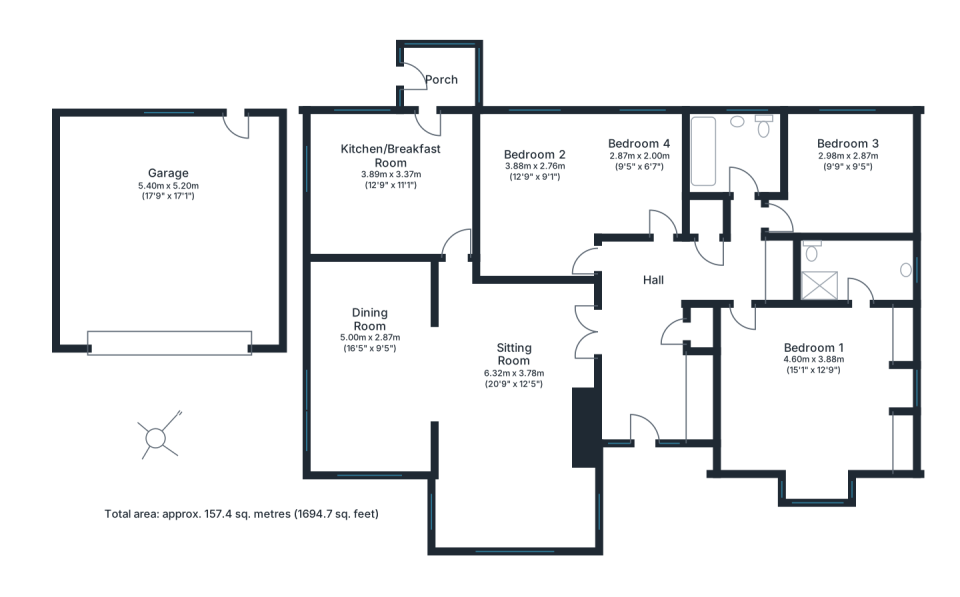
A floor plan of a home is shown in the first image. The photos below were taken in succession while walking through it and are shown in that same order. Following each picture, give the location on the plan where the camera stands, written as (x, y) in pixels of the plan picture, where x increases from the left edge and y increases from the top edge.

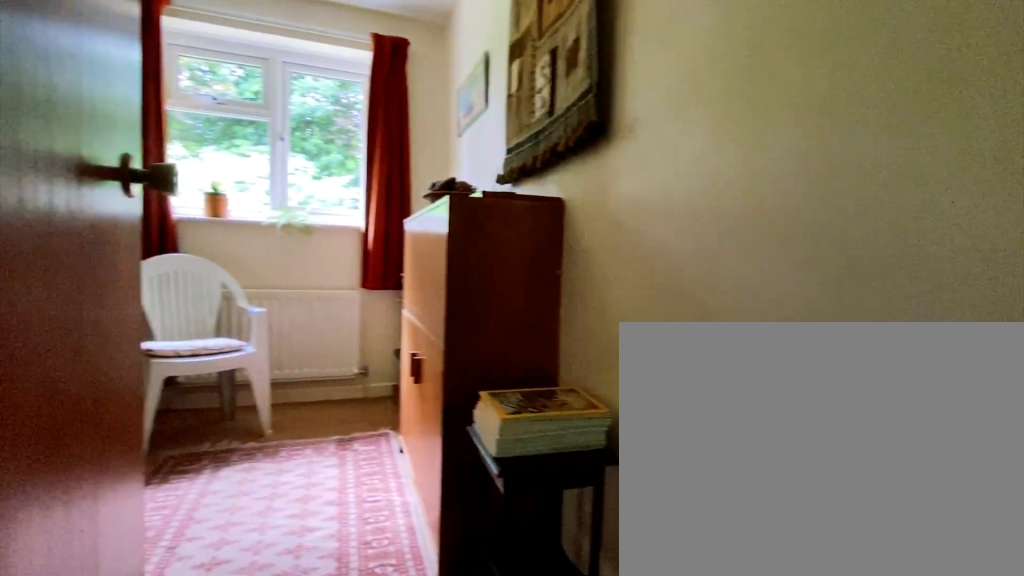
(659, 253)
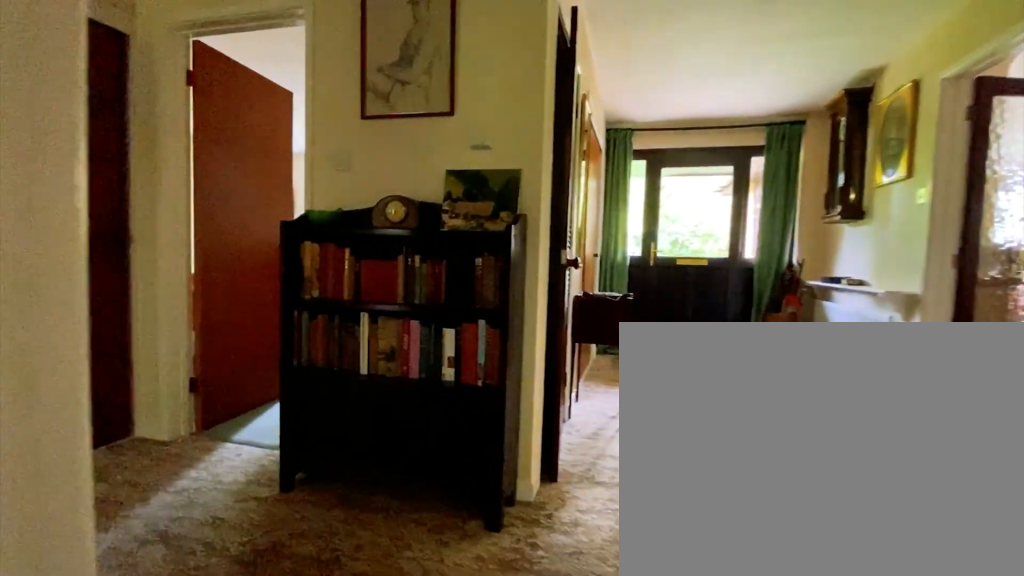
(653, 236)
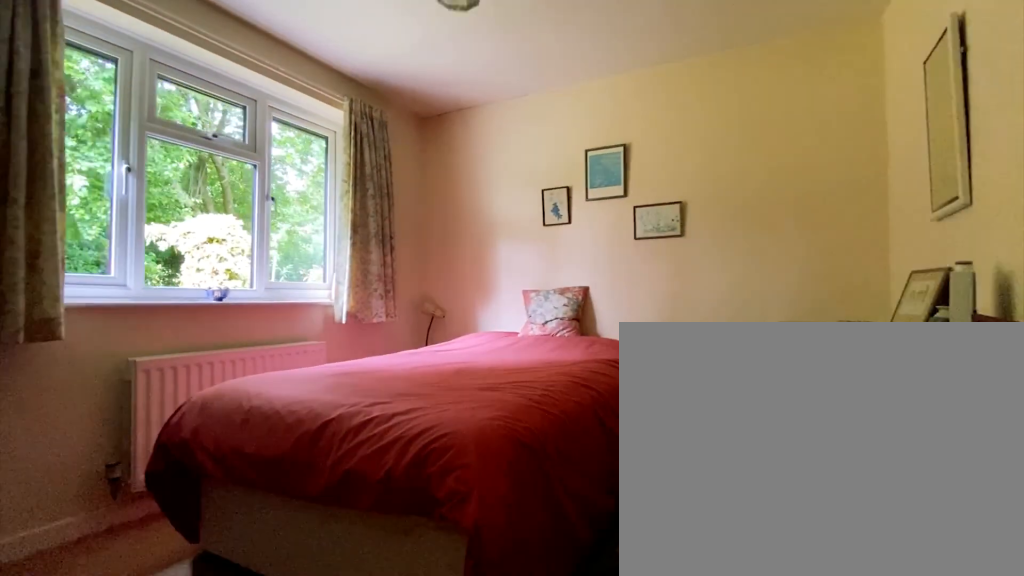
(796, 212)
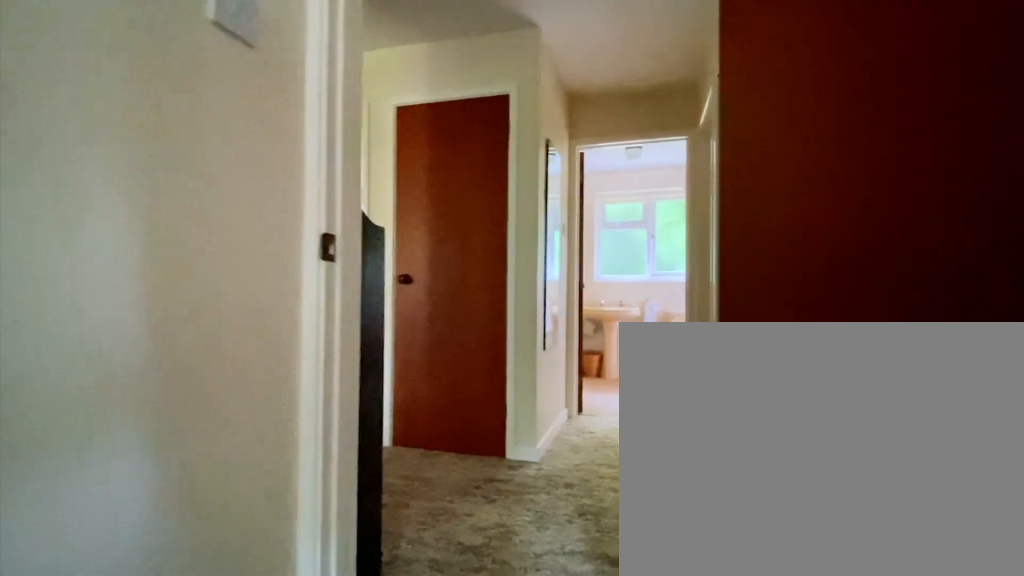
(745, 325)
